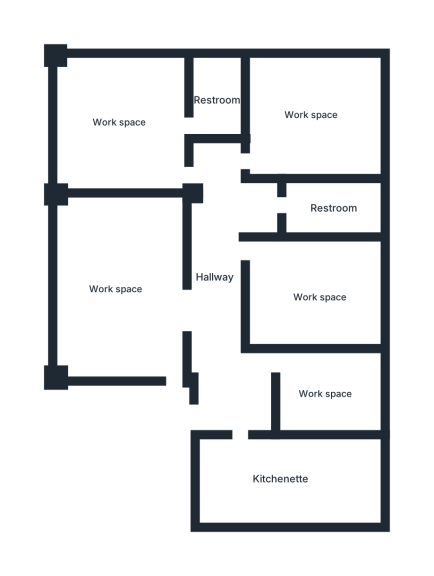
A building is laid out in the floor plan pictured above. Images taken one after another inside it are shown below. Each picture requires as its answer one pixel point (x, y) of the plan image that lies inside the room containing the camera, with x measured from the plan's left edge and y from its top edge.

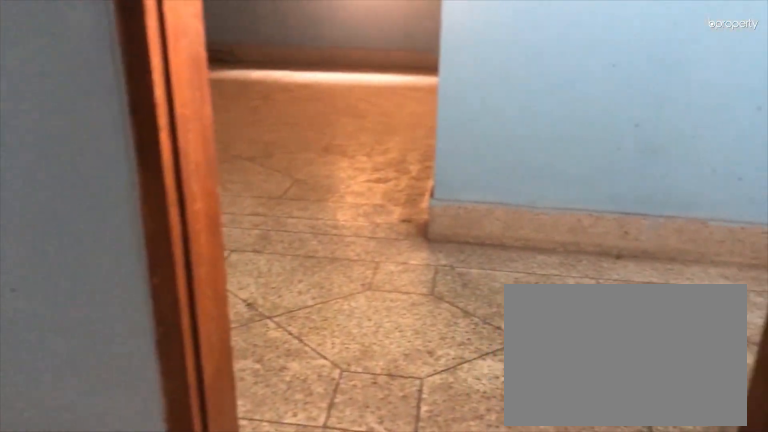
(301, 302)
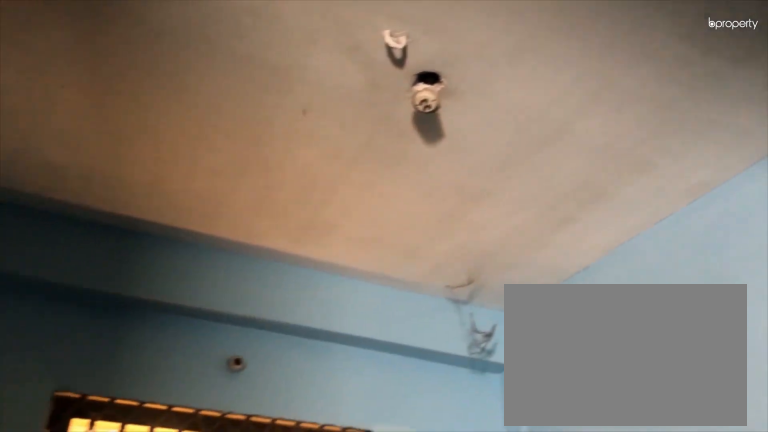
(301, 302)
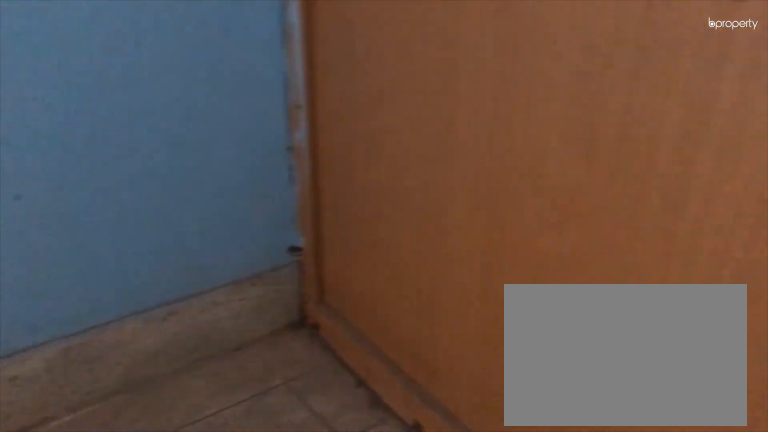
(319, 394)
